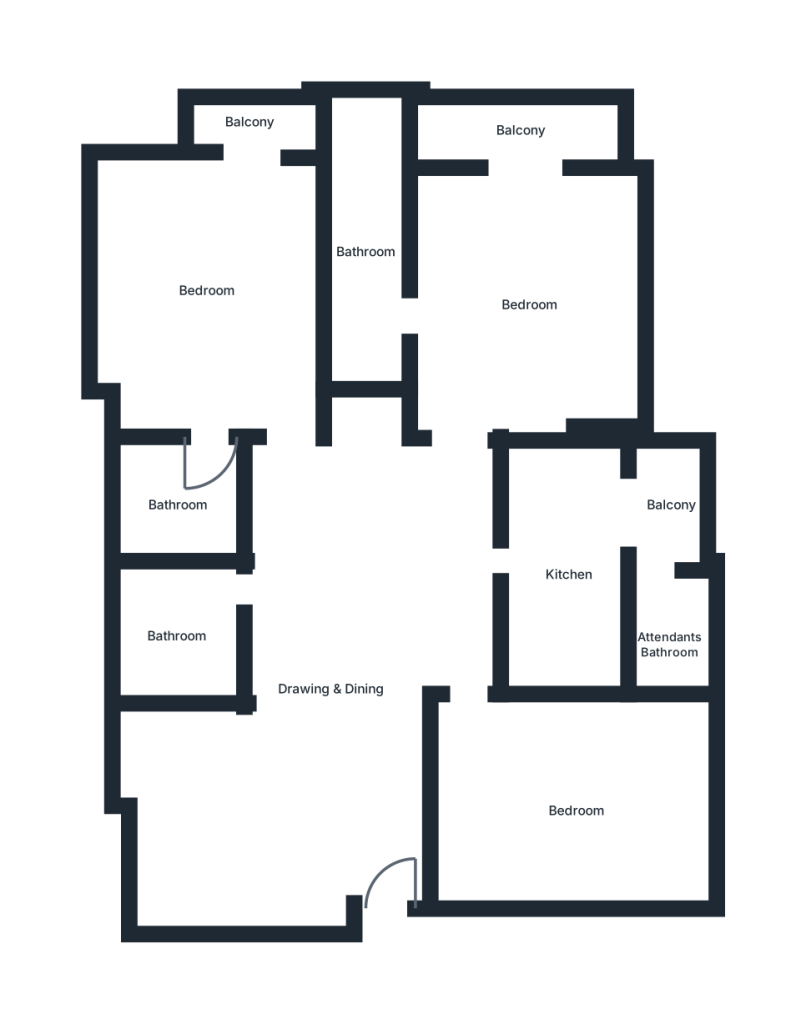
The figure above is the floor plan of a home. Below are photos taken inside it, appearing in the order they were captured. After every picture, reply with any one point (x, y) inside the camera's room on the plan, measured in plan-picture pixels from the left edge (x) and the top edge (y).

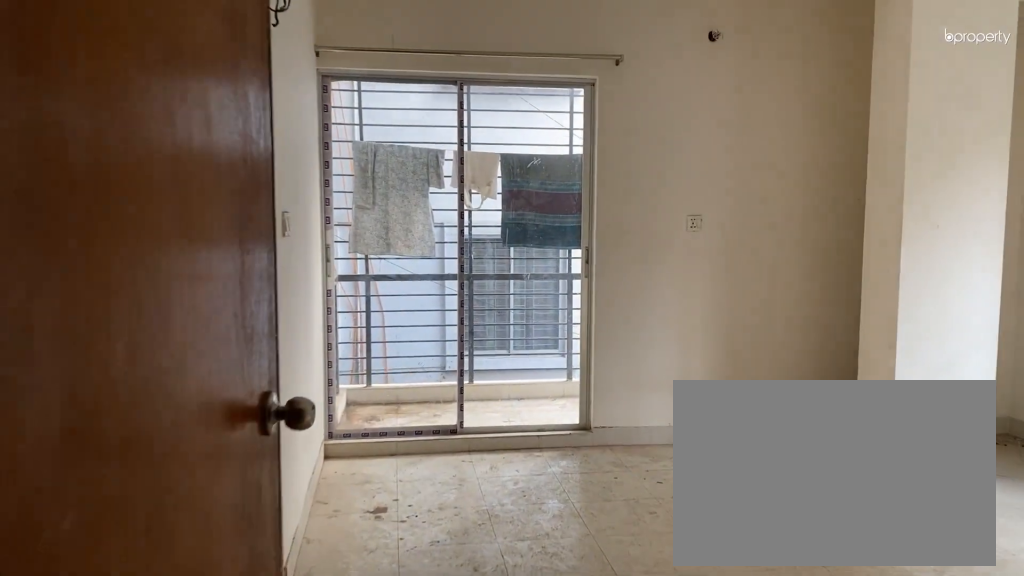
(527, 306)
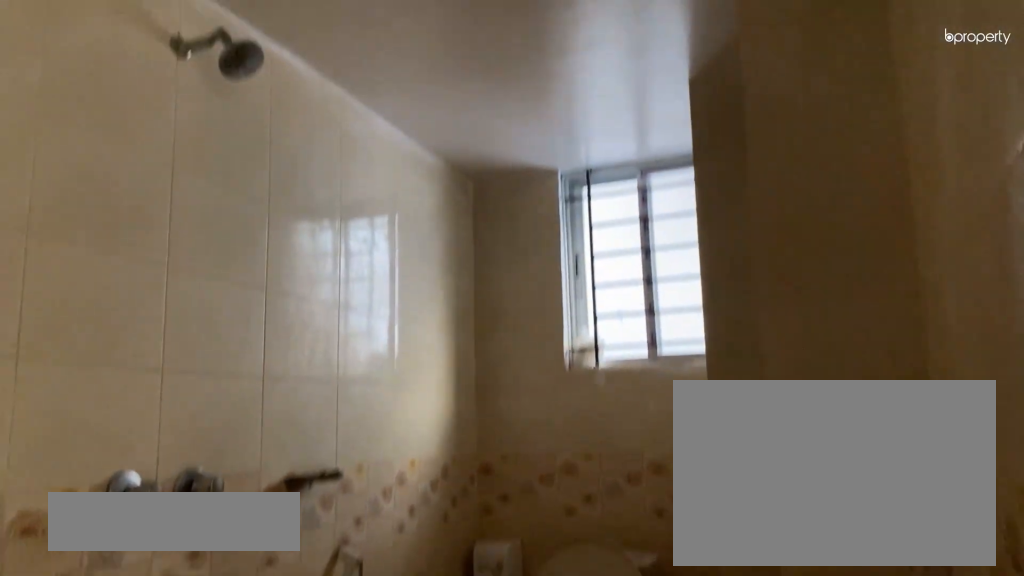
(362, 252)
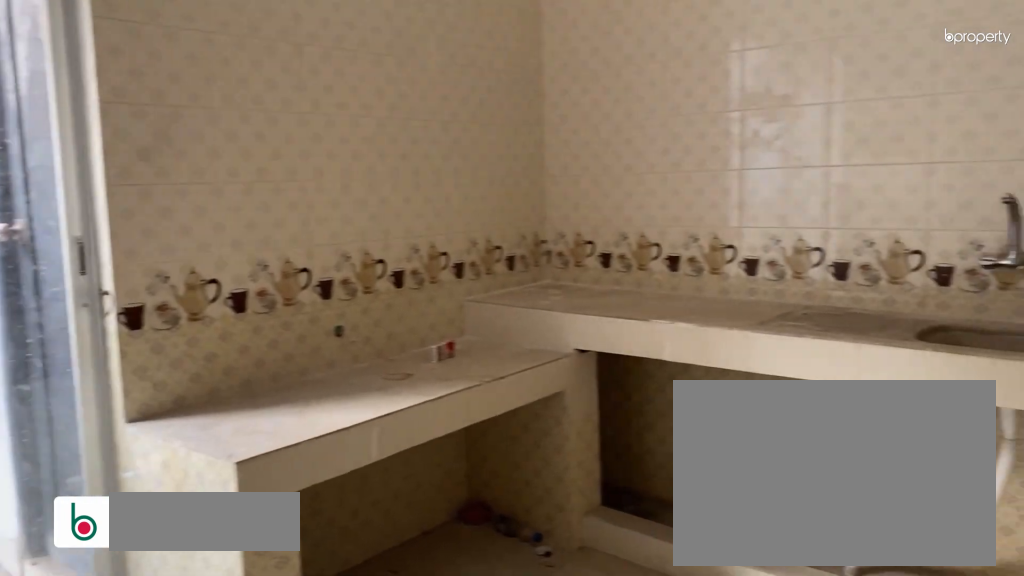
(569, 574)
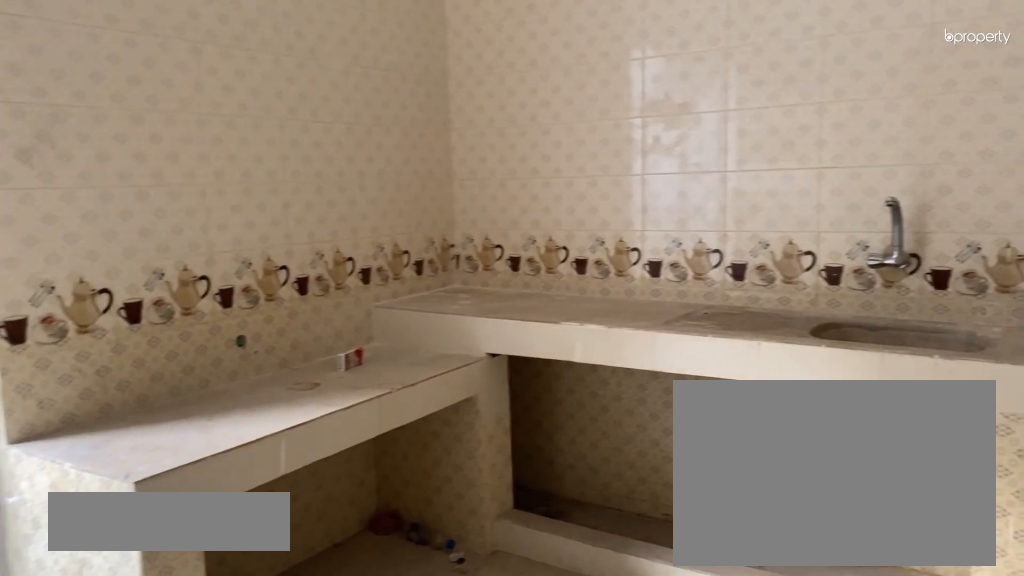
(569, 574)
